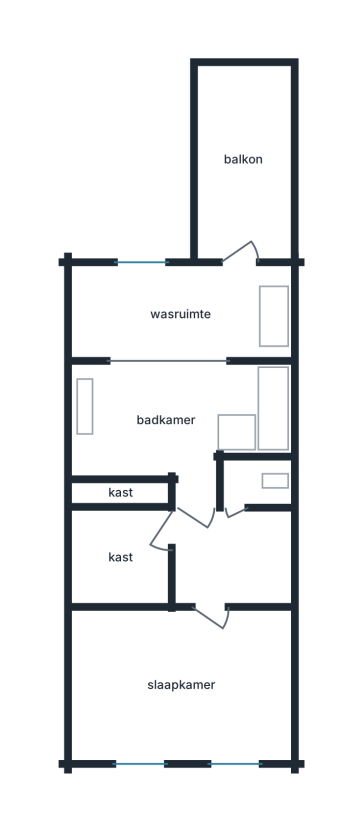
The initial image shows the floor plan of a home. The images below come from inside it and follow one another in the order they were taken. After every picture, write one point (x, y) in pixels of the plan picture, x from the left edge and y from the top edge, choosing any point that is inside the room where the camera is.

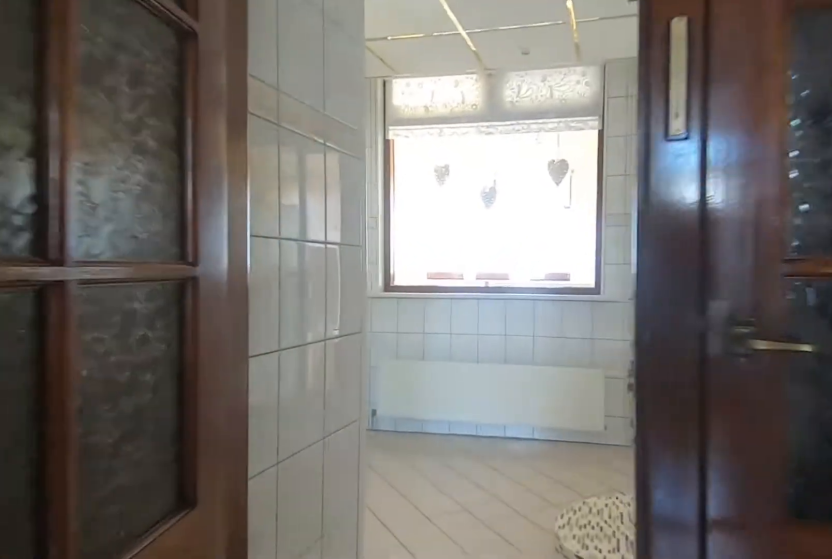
(215, 541)
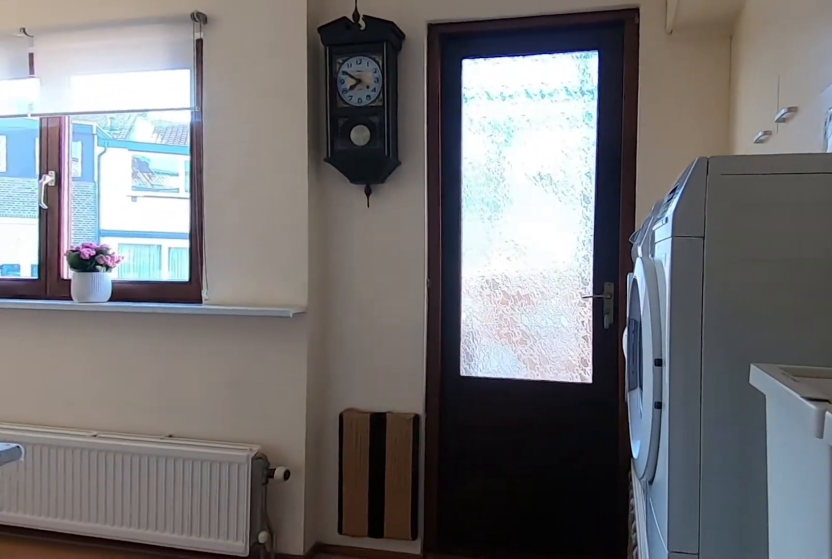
(156, 312)
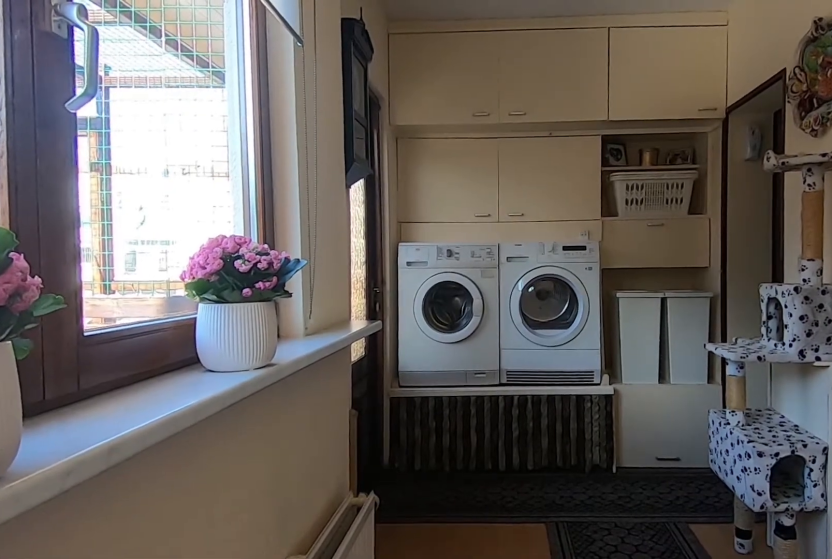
(156, 312)
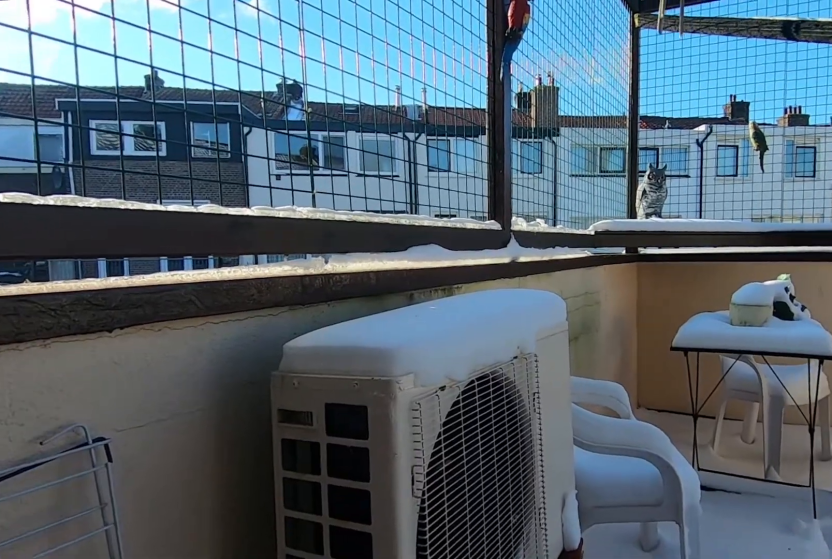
(242, 159)
